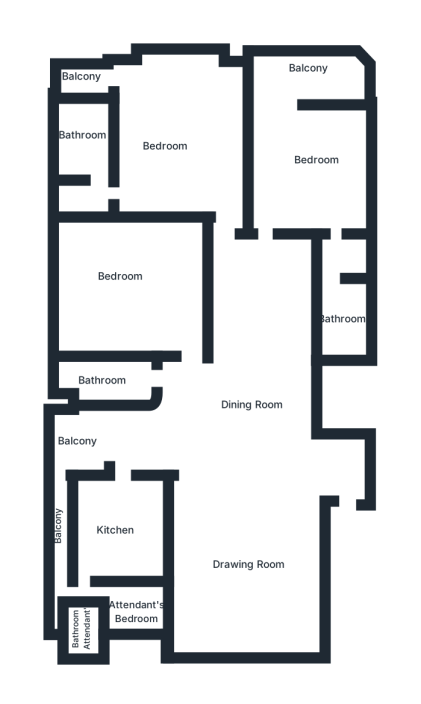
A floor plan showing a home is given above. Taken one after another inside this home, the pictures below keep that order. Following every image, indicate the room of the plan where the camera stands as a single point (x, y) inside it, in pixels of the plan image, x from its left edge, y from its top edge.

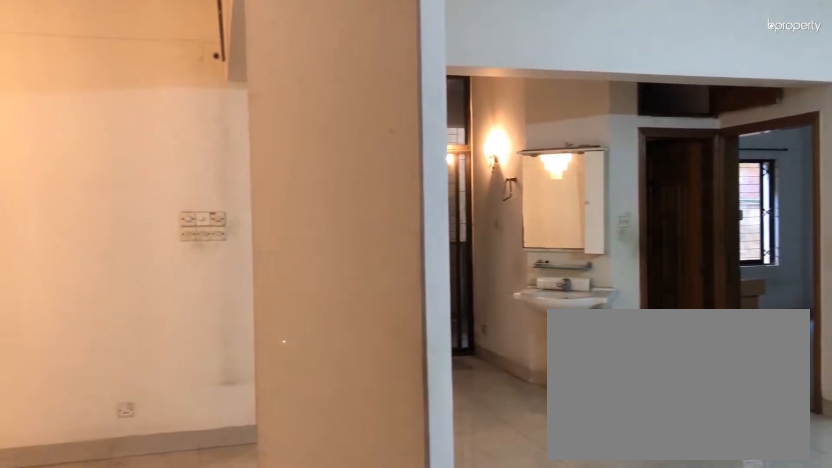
(253, 555)
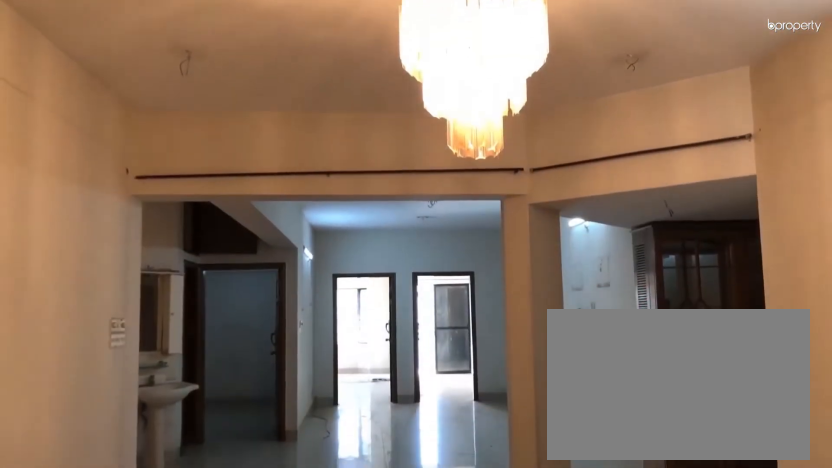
(260, 547)
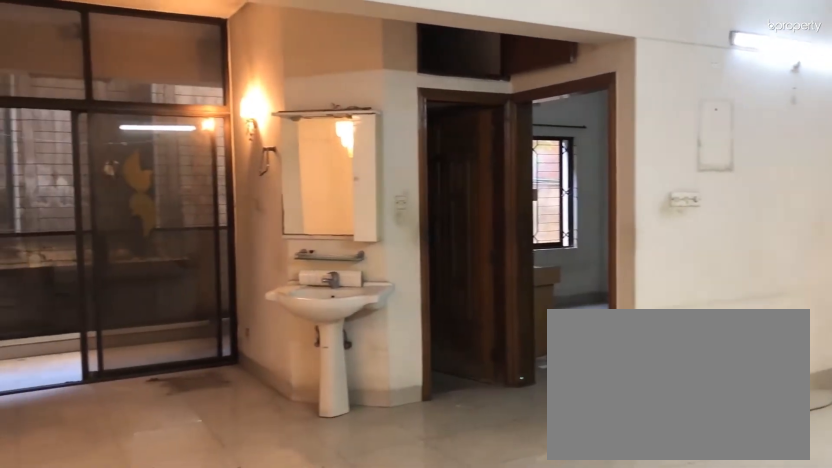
(243, 420)
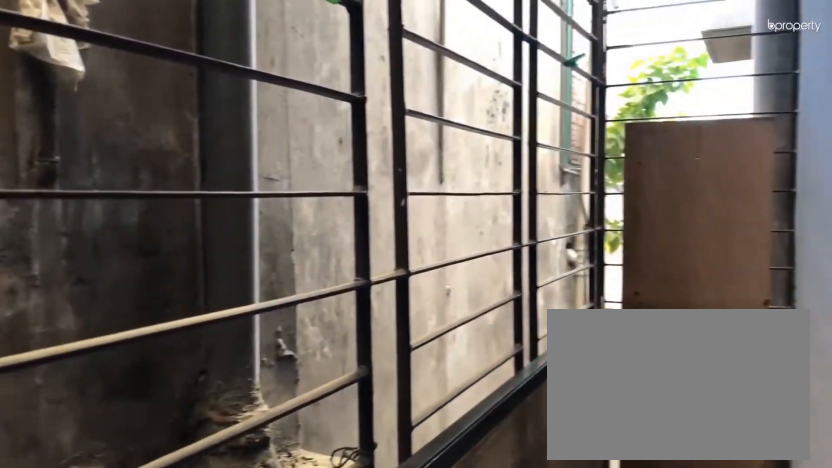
(89, 445)
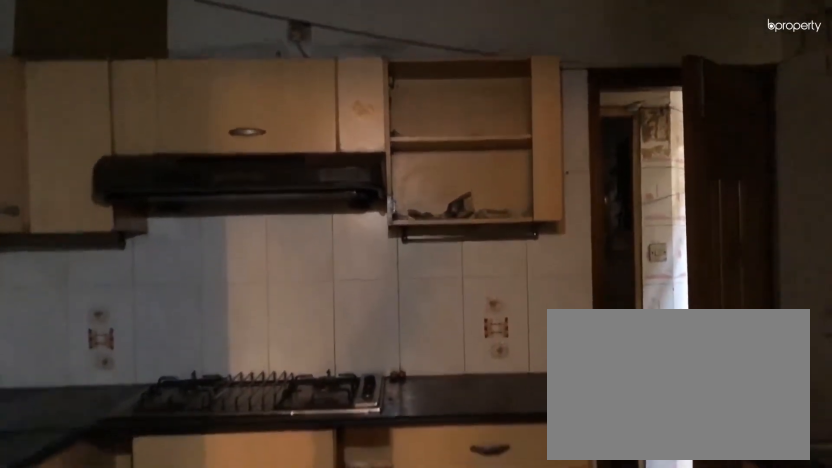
(118, 530)
